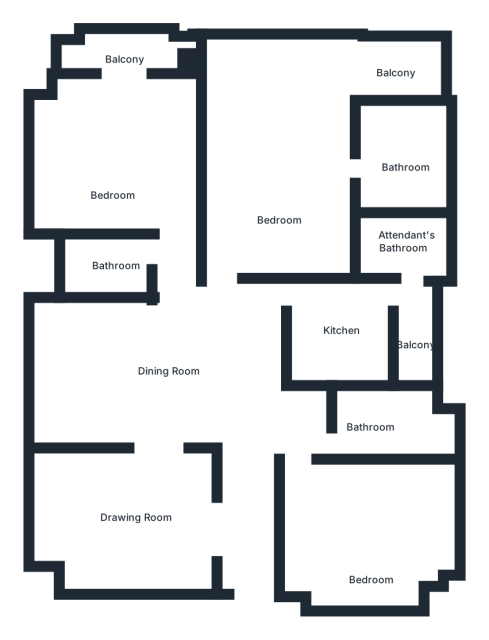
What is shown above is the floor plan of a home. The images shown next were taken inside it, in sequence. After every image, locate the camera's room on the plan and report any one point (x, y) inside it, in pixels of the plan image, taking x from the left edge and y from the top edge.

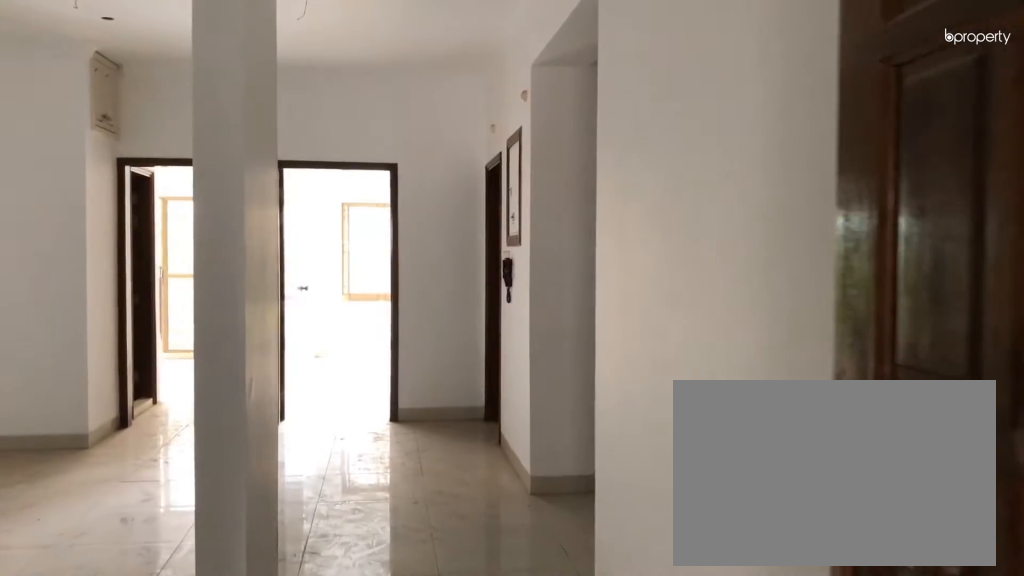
(248, 558)
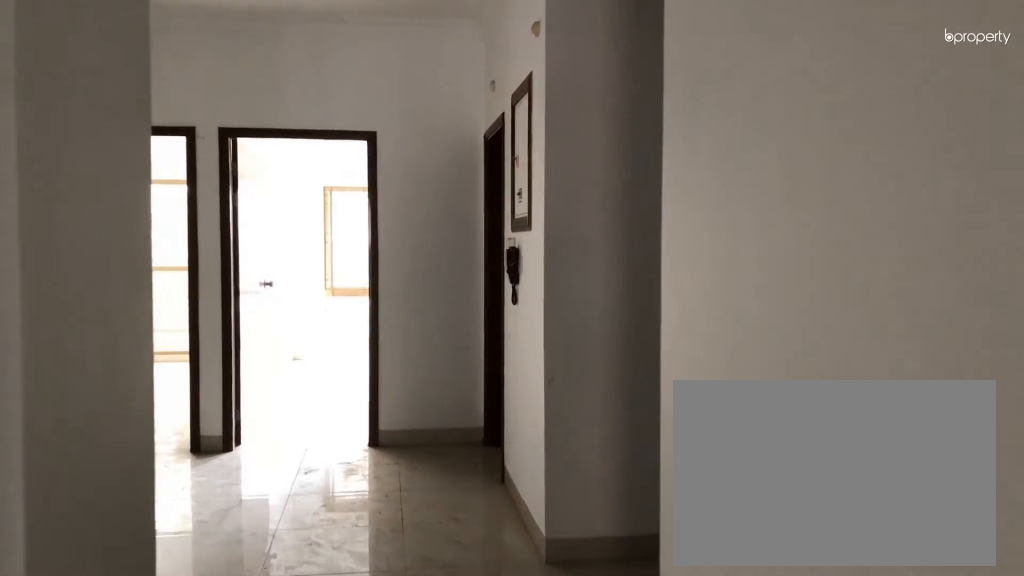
(248, 558)
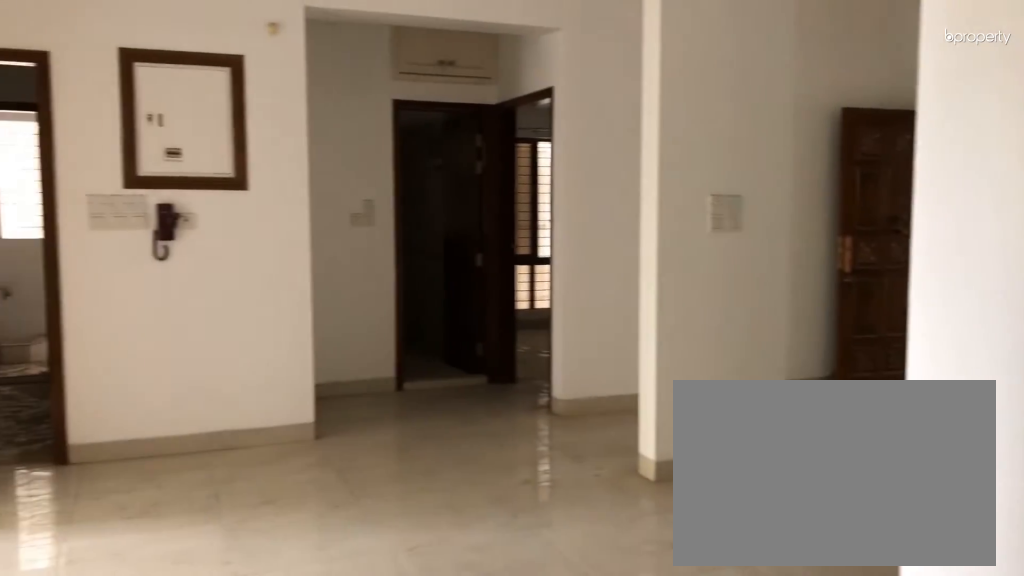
(169, 378)
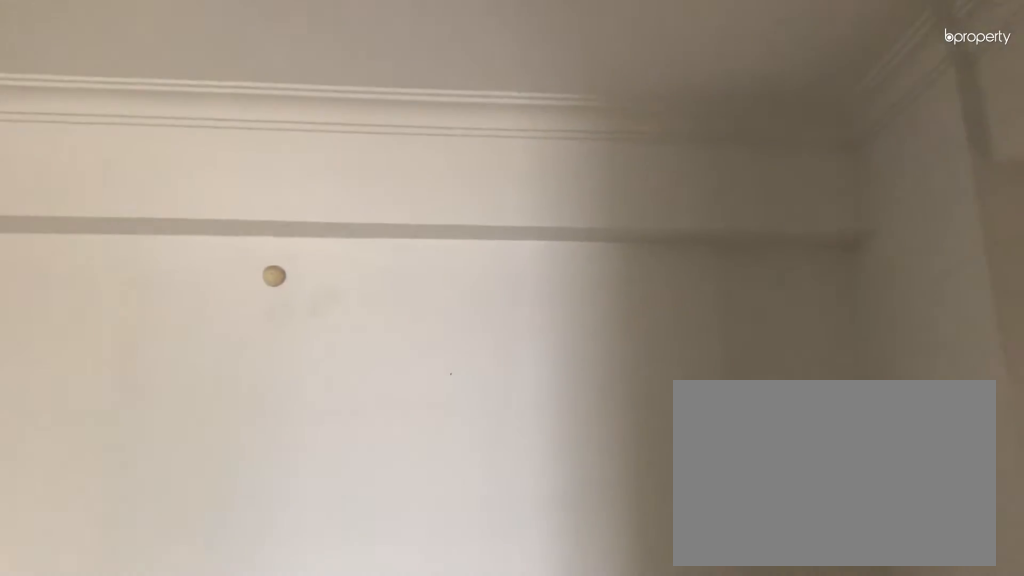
(138, 519)
